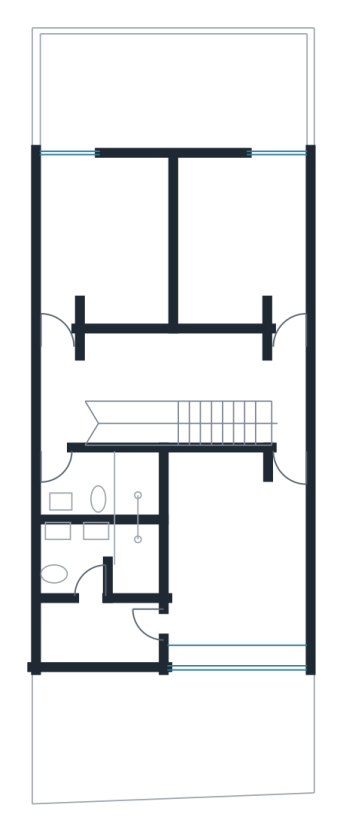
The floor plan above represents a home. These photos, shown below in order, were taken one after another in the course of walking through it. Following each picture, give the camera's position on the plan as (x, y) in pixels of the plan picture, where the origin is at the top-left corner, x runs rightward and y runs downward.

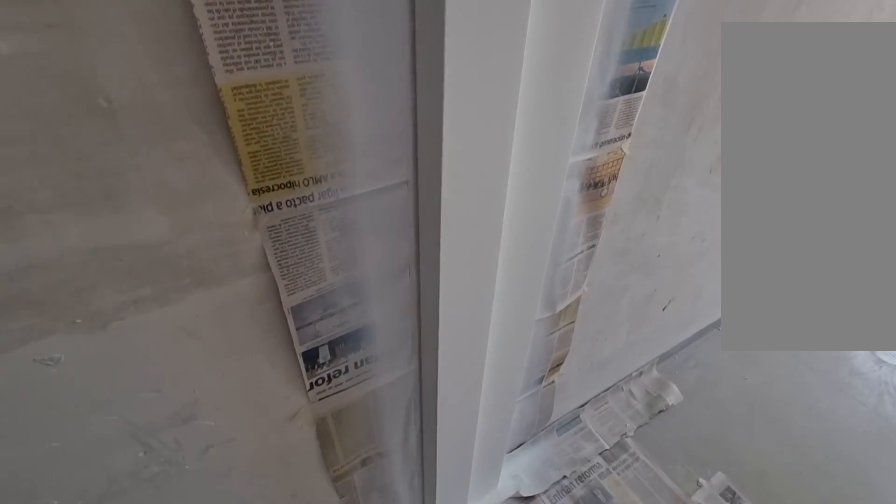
(60, 360)
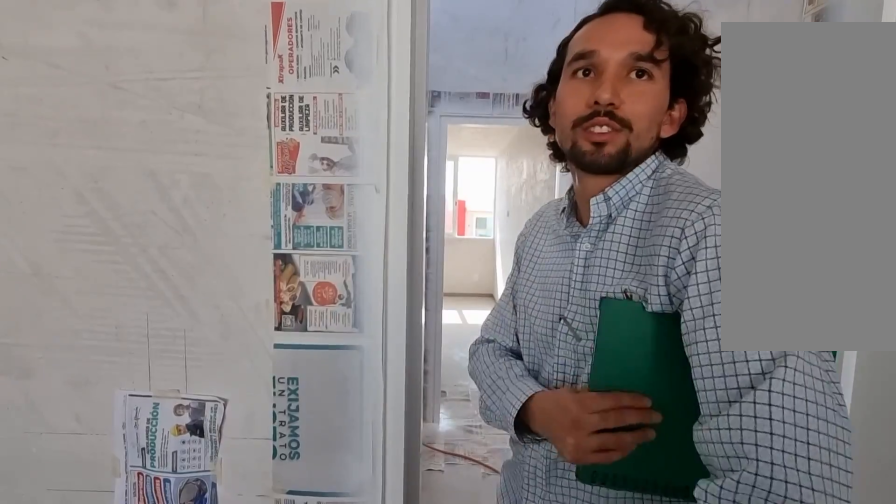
(283, 513)
